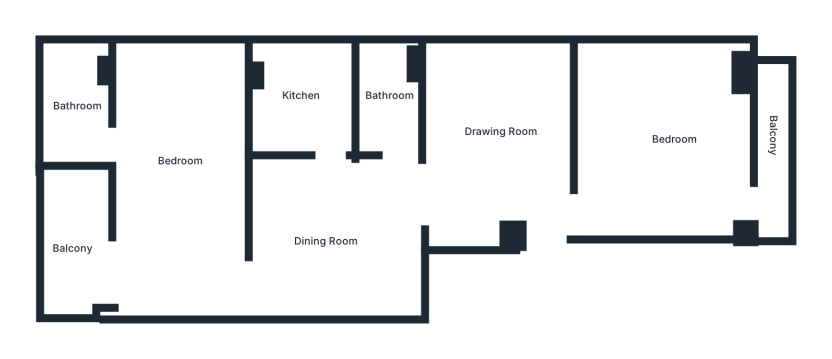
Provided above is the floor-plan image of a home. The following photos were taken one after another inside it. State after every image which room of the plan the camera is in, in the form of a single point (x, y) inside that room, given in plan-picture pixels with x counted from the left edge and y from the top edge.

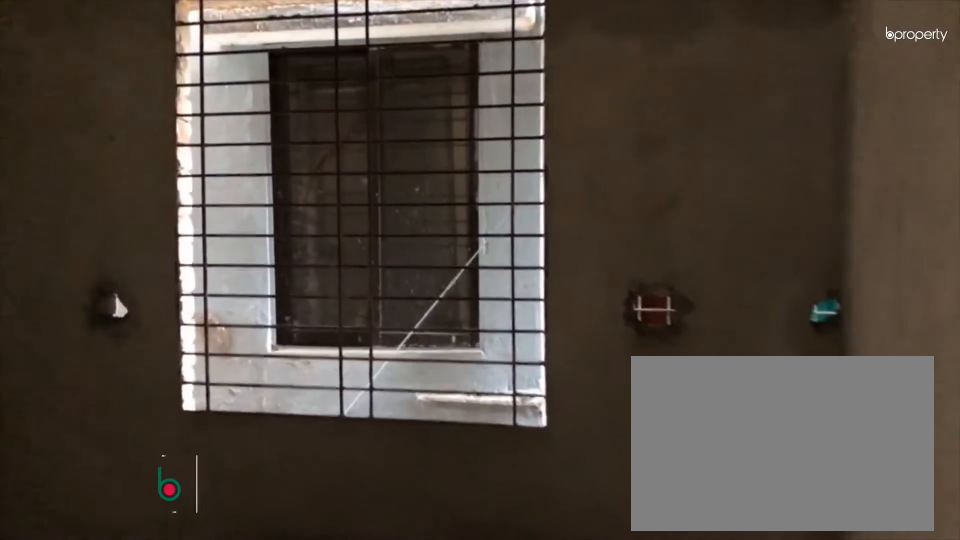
(491, 144)
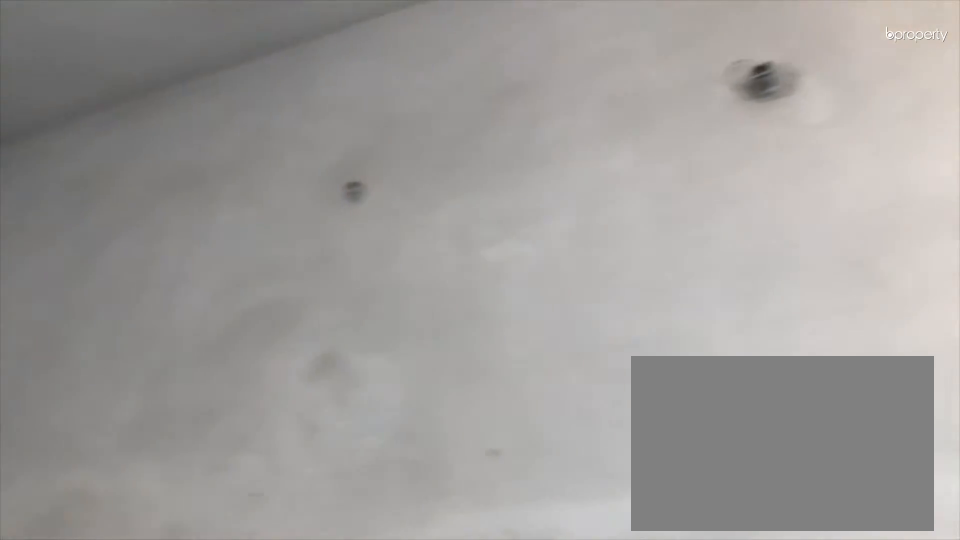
(176, 166)
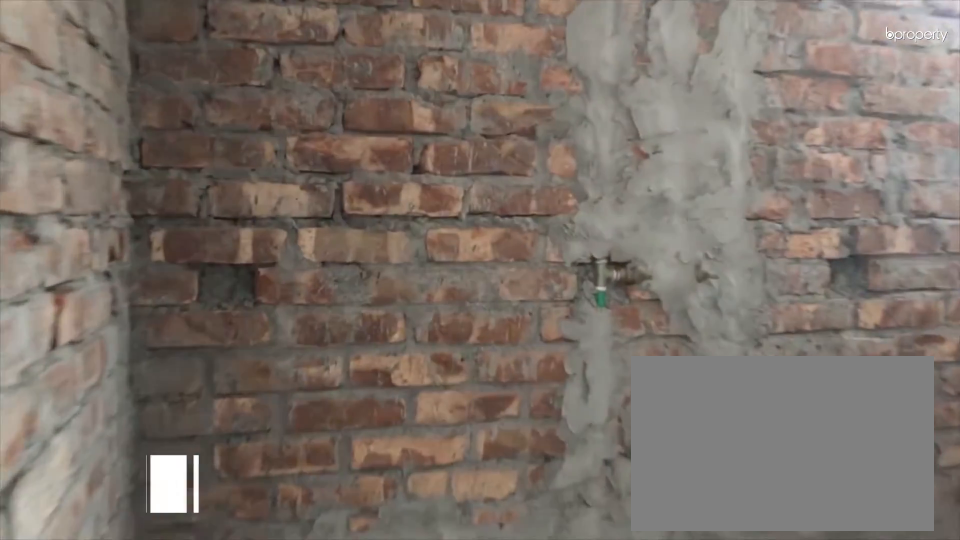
(77, 104)
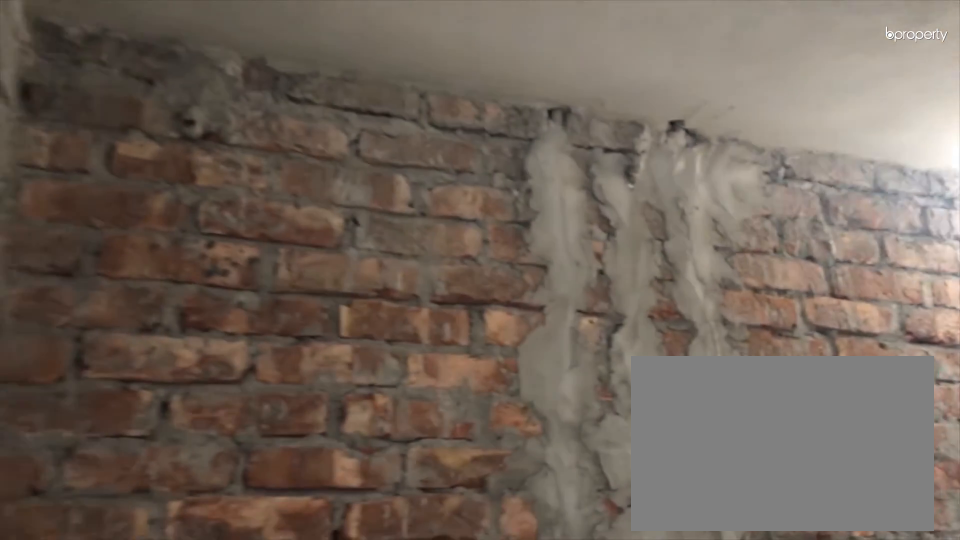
(77, 104)
